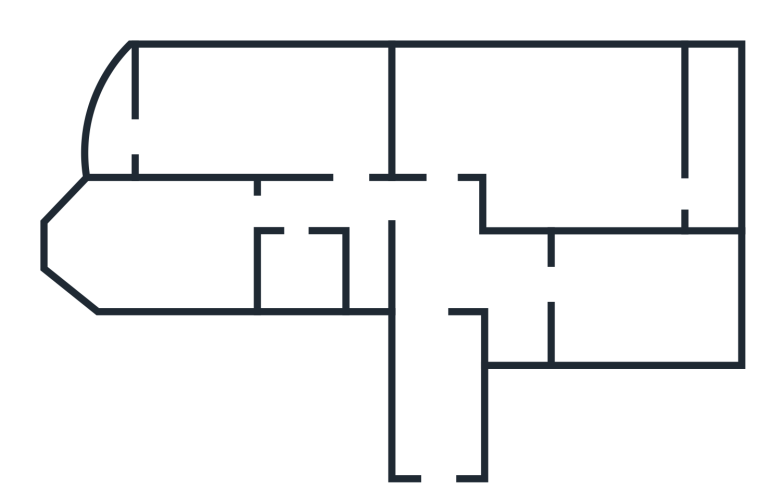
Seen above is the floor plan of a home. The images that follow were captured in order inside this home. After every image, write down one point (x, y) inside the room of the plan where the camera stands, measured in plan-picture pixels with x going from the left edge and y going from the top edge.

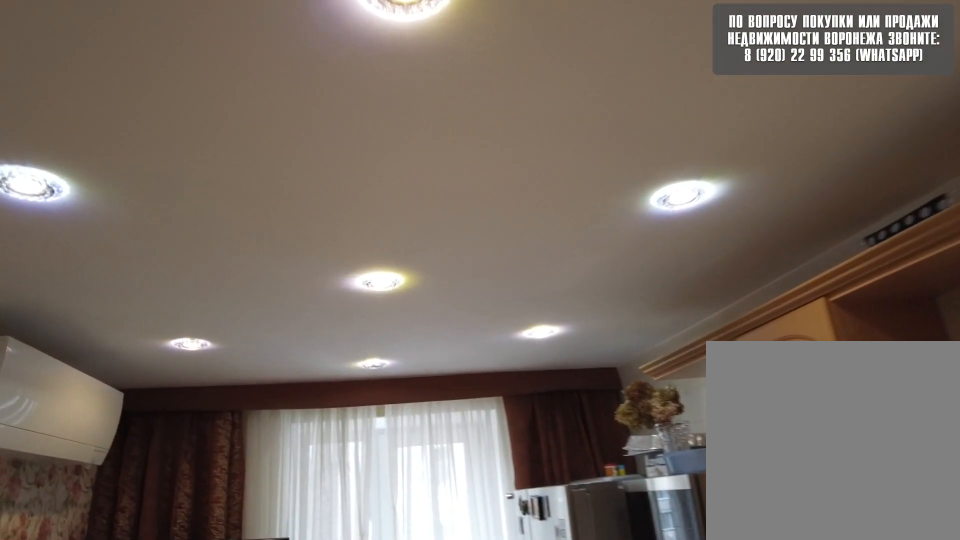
(614, 299)
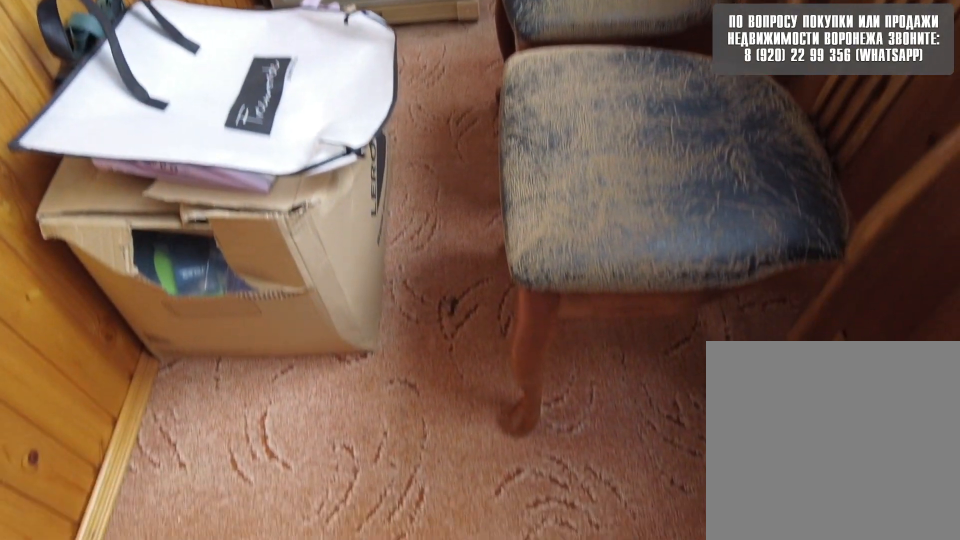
(728, 187)
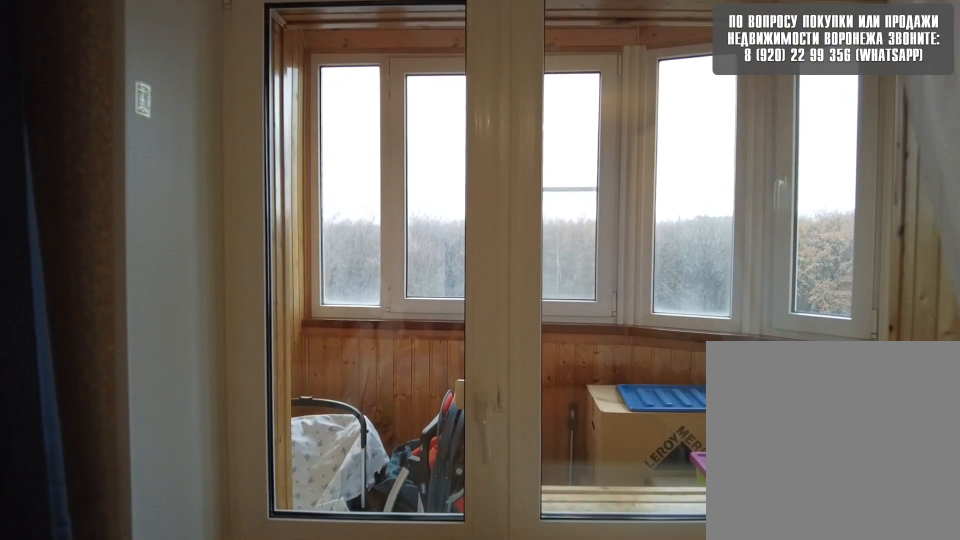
(186, 124)
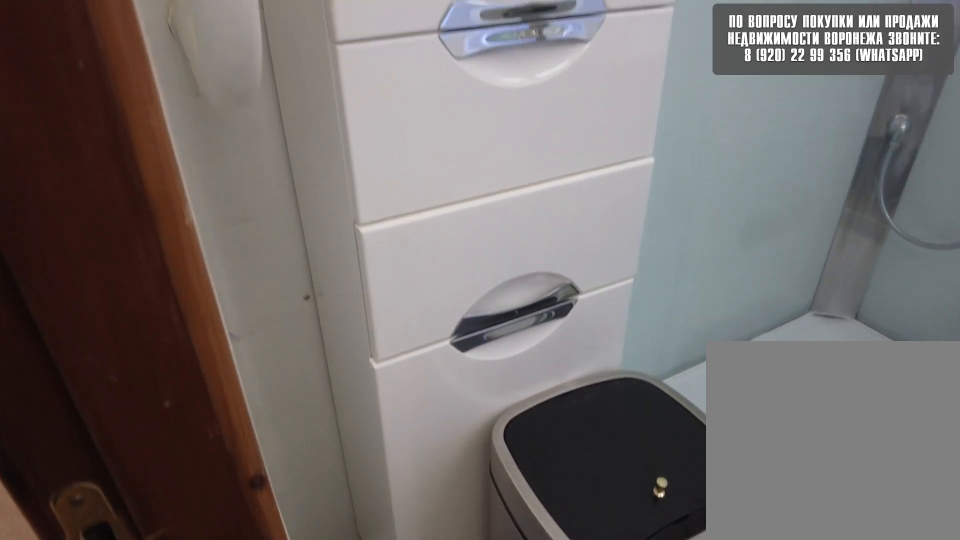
(295, 224)
